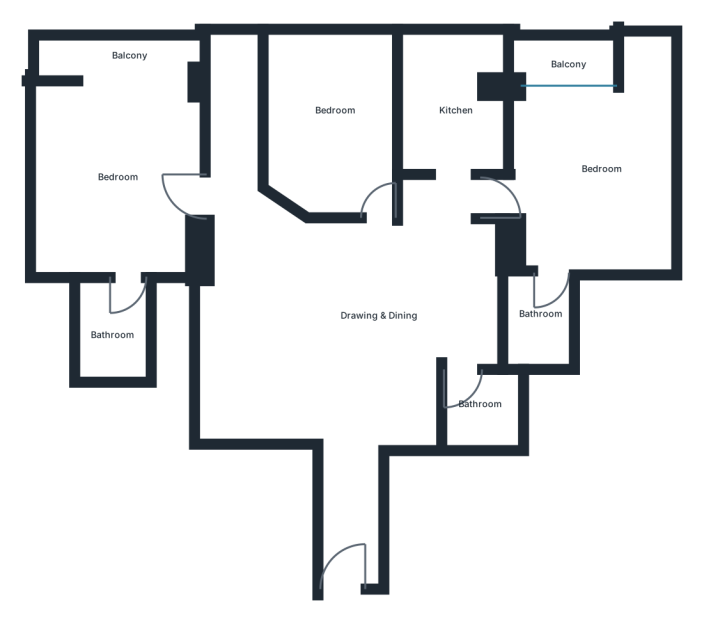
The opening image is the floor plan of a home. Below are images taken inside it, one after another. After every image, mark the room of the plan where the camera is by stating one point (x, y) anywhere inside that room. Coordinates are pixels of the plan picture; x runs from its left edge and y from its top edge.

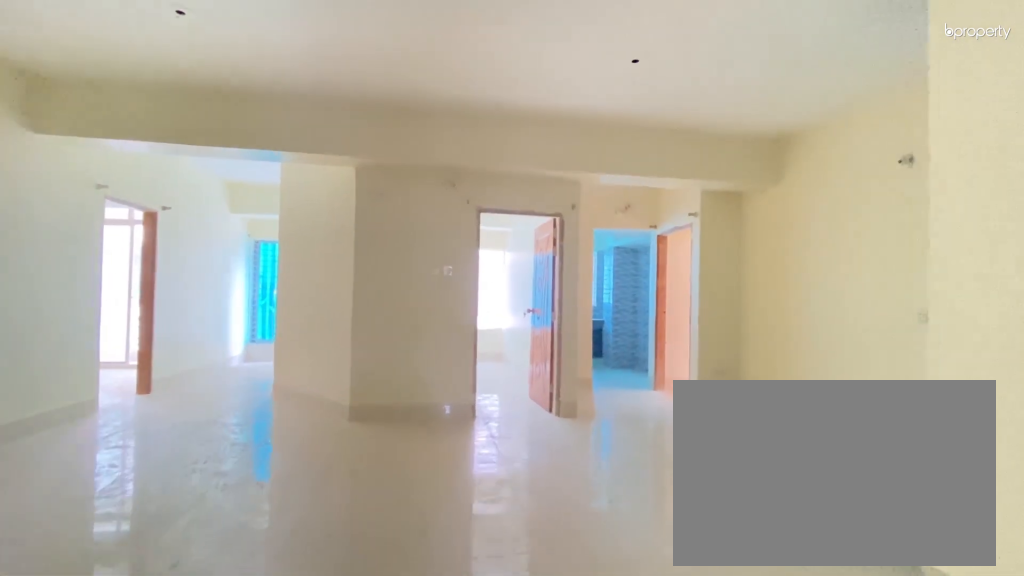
(352, 356)
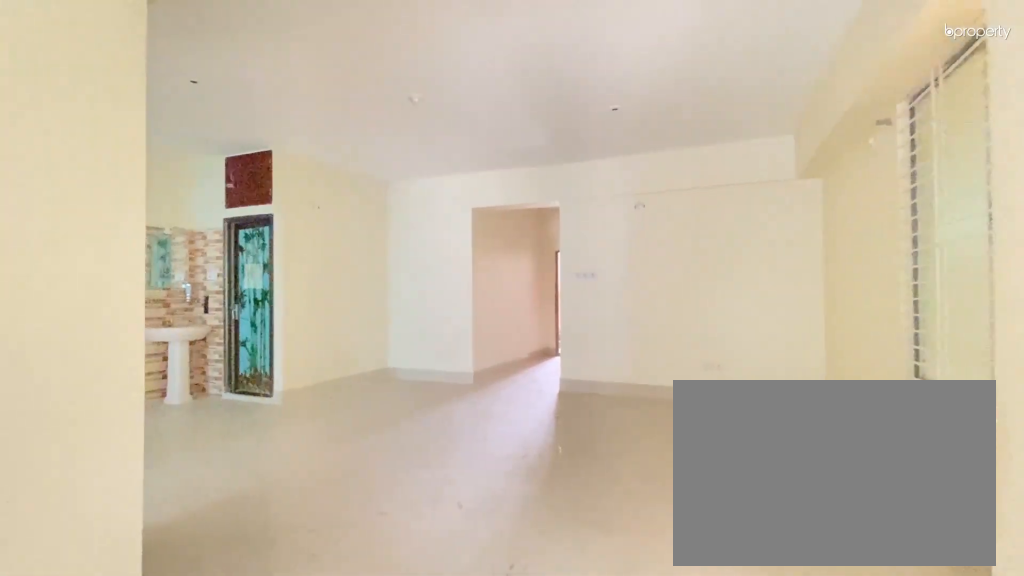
(324, 289)
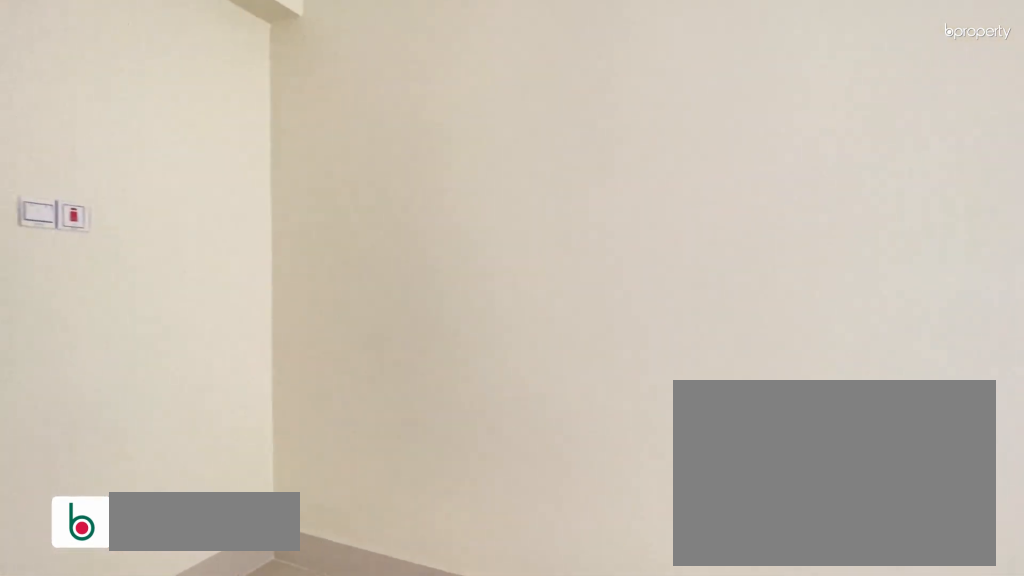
(107, 176)
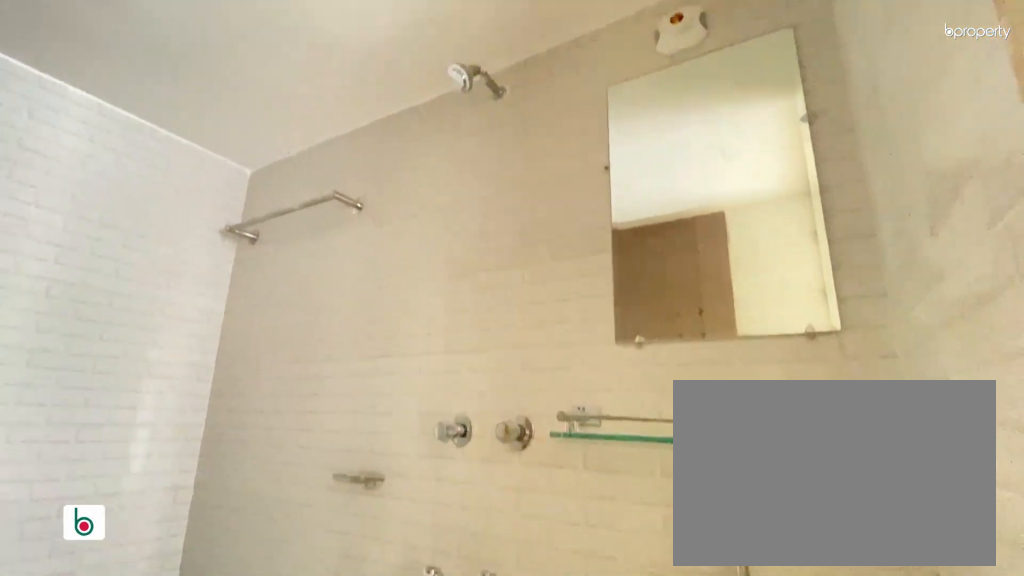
(110, 331)
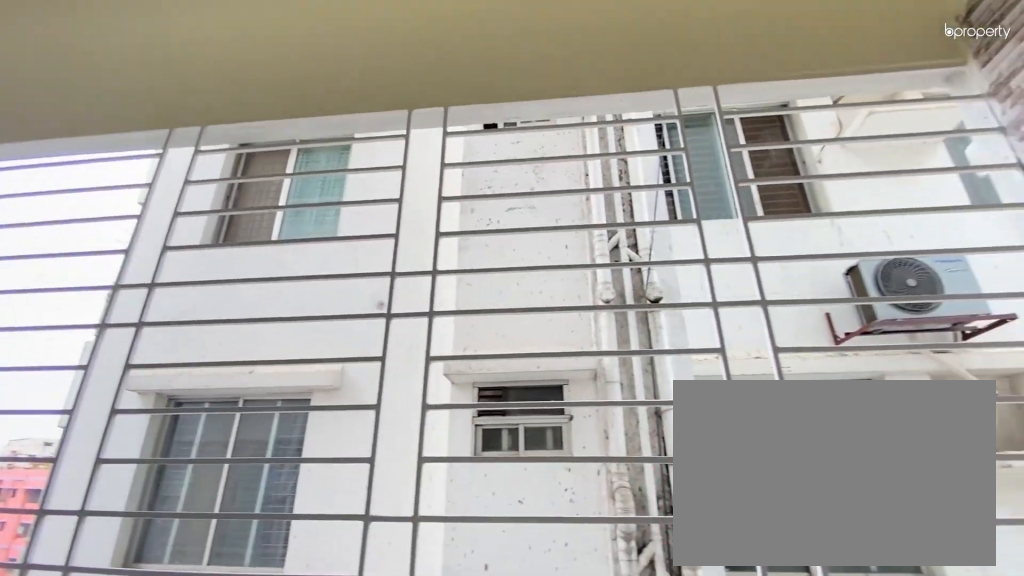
(134, 53)
